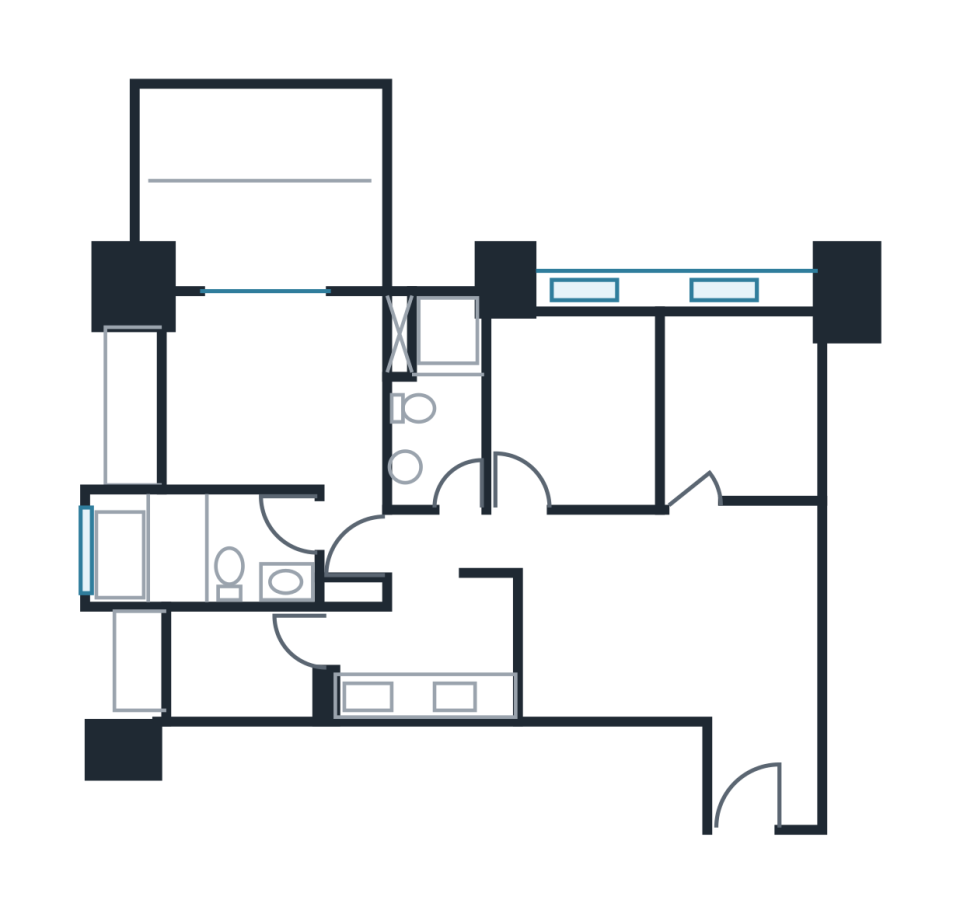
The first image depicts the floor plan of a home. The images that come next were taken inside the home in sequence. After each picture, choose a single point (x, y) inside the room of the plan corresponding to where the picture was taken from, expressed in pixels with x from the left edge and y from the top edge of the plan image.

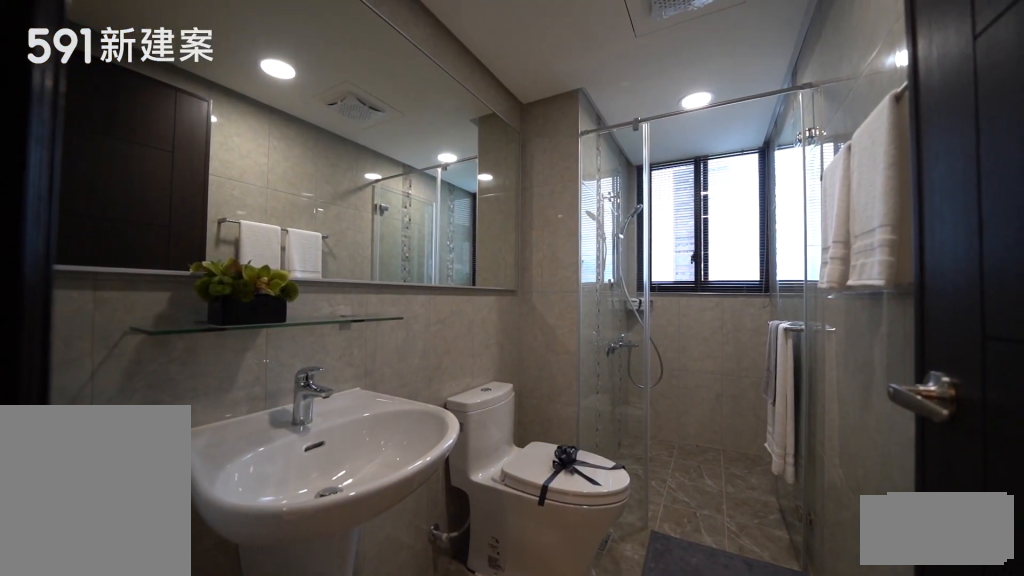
(434, 393)
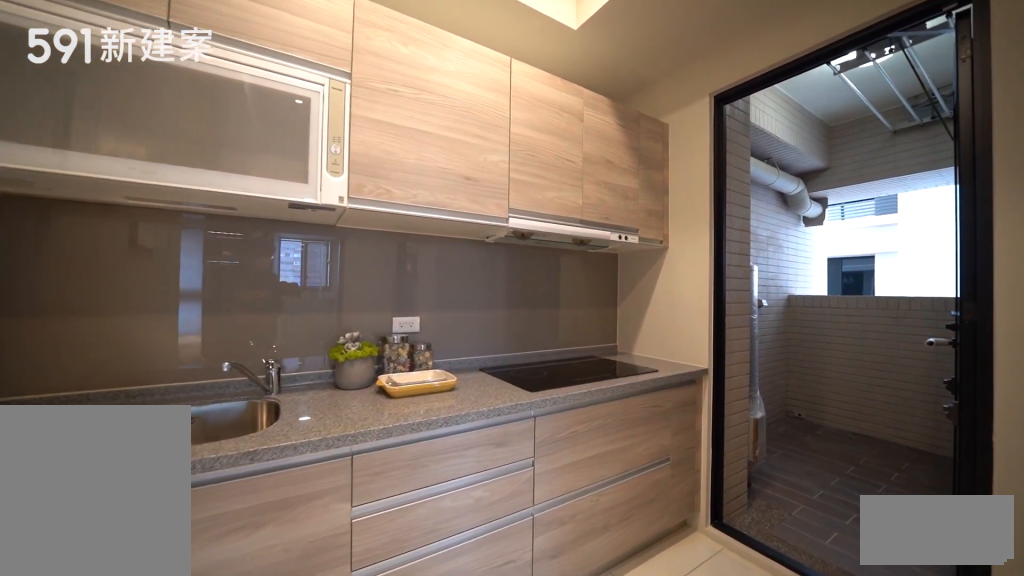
(428, 654)
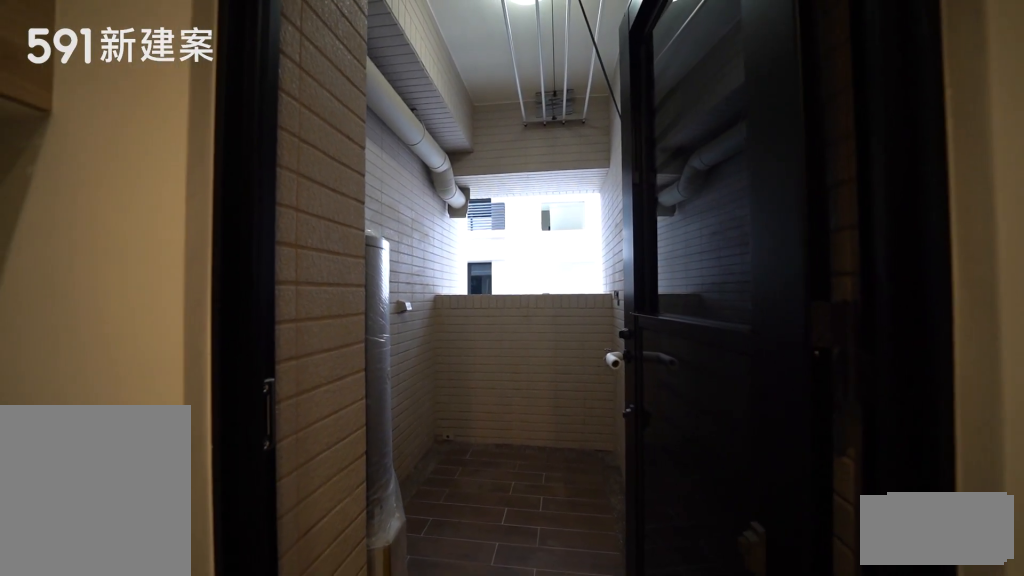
(245, 667)
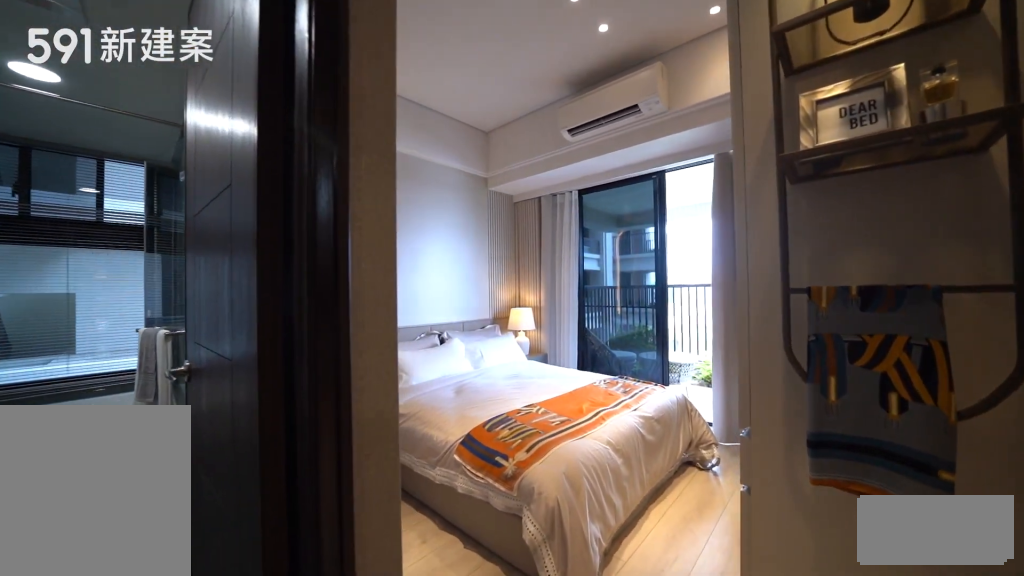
(275, 400)
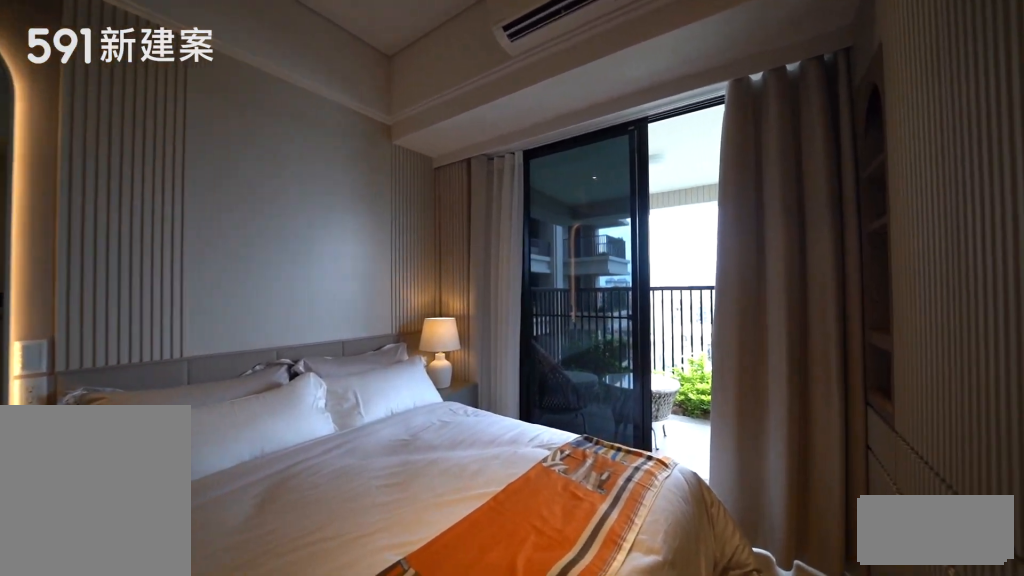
(275, 400)
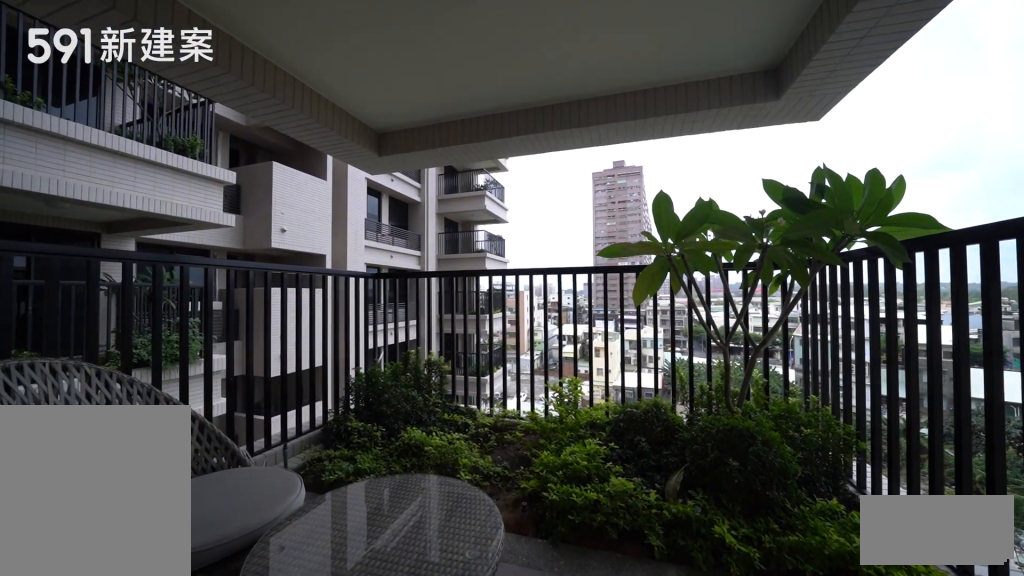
(262, 191)
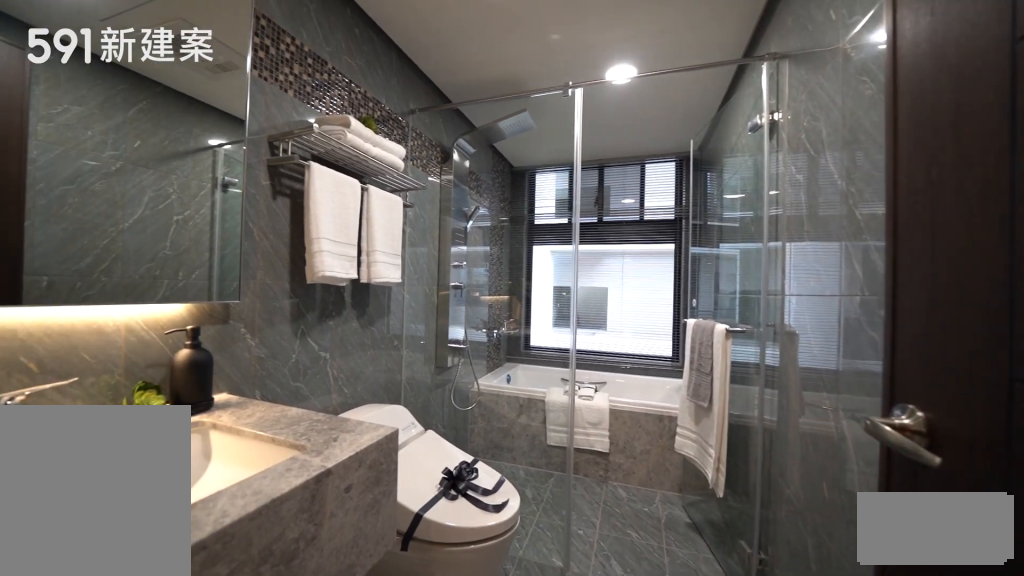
(194, 548)
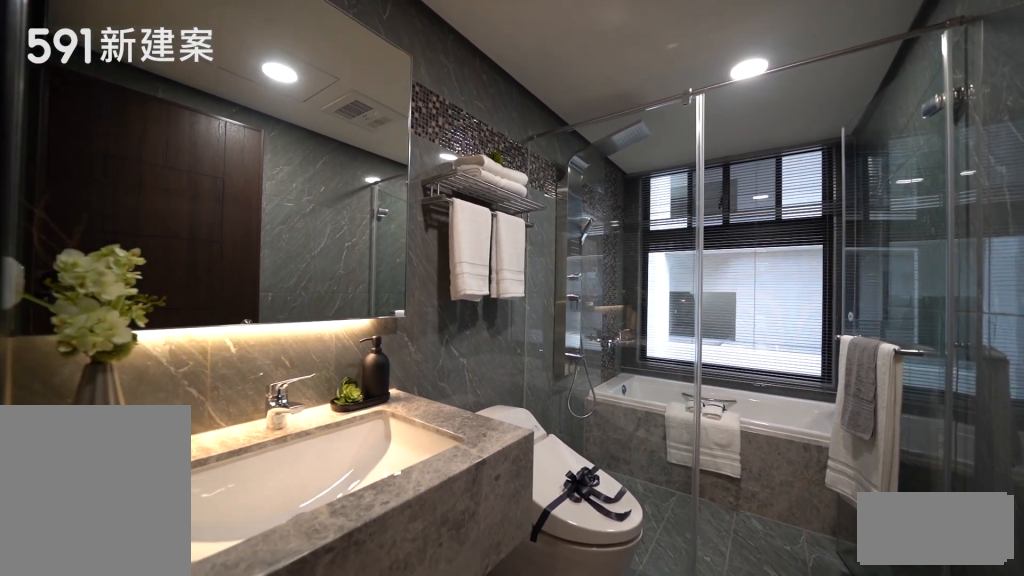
(194, 548)
